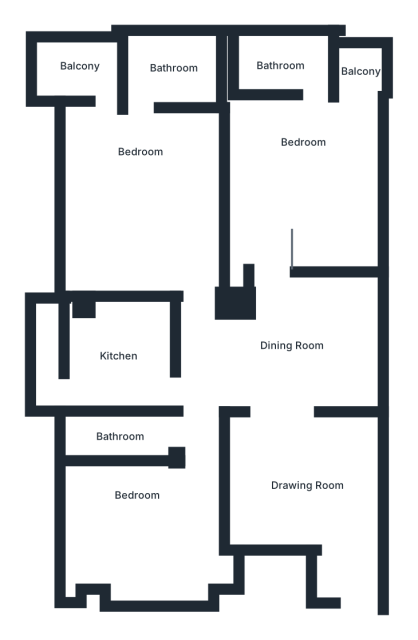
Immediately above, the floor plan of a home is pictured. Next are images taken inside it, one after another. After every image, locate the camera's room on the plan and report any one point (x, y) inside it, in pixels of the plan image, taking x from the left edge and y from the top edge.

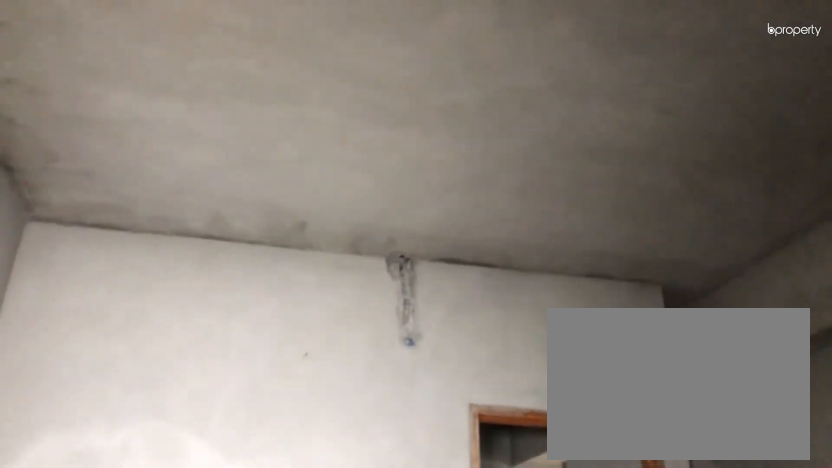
(303, 191)
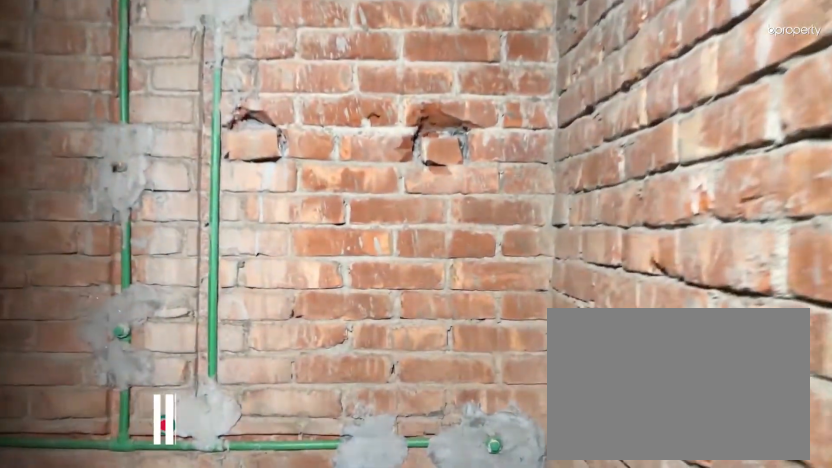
(285, 70)
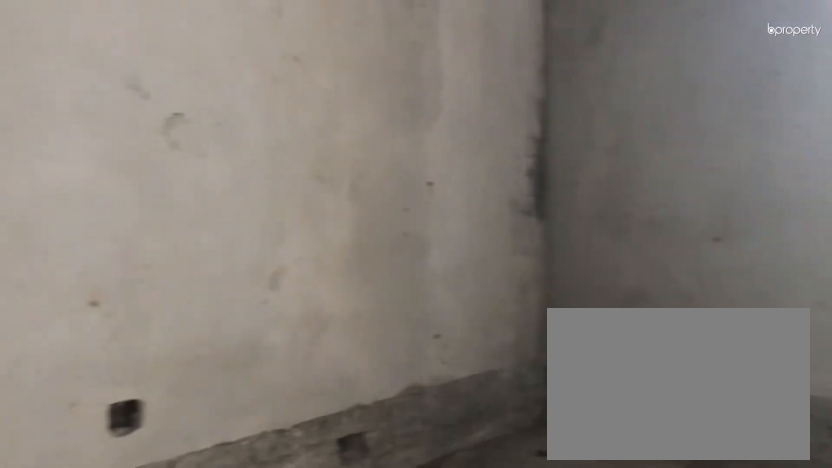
(142, 208)
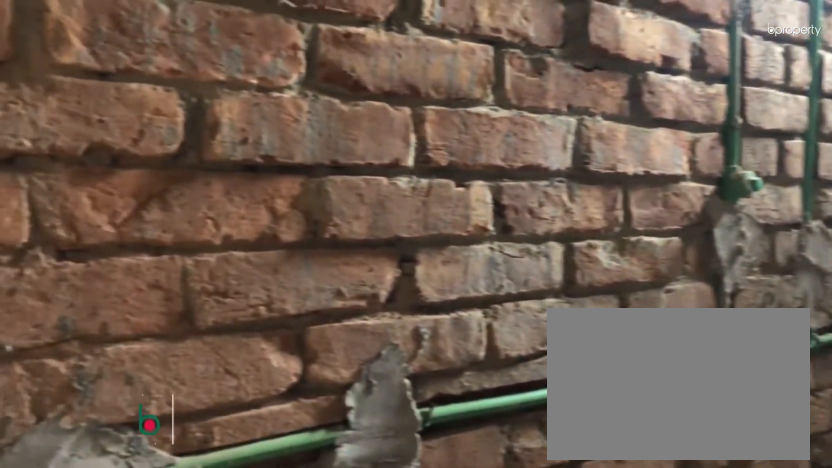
(124, 437)
